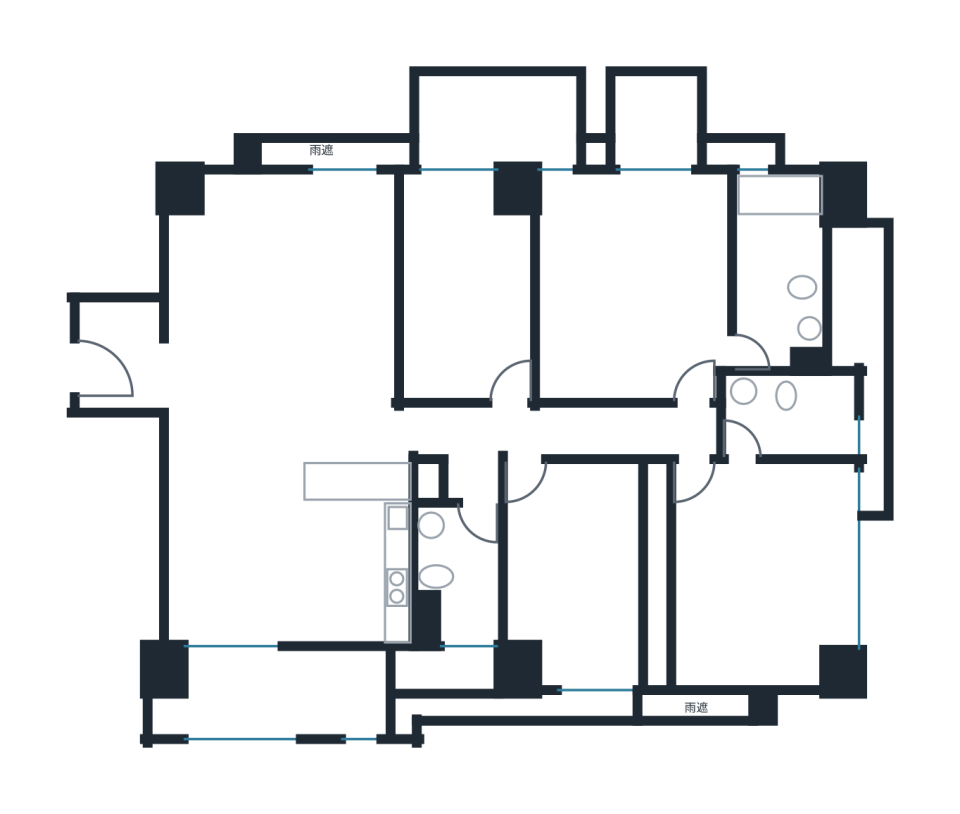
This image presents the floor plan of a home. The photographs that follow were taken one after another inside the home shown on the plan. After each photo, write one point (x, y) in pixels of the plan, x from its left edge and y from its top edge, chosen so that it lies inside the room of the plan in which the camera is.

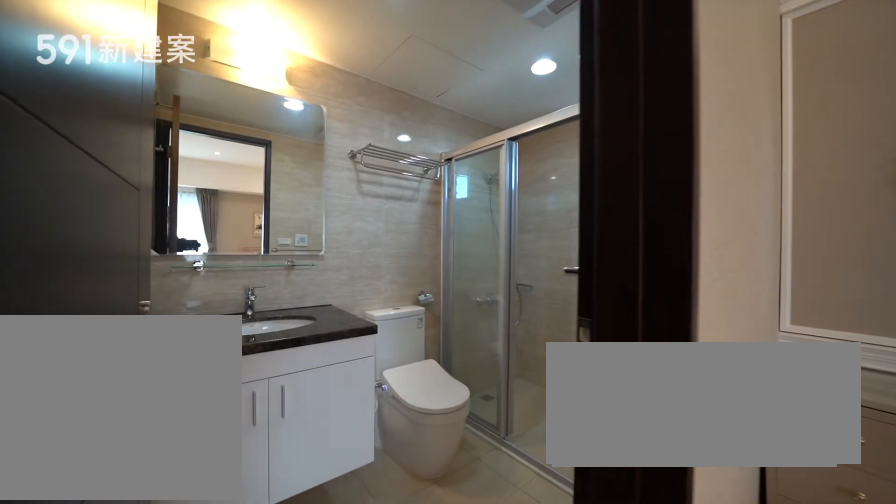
(797, 414)
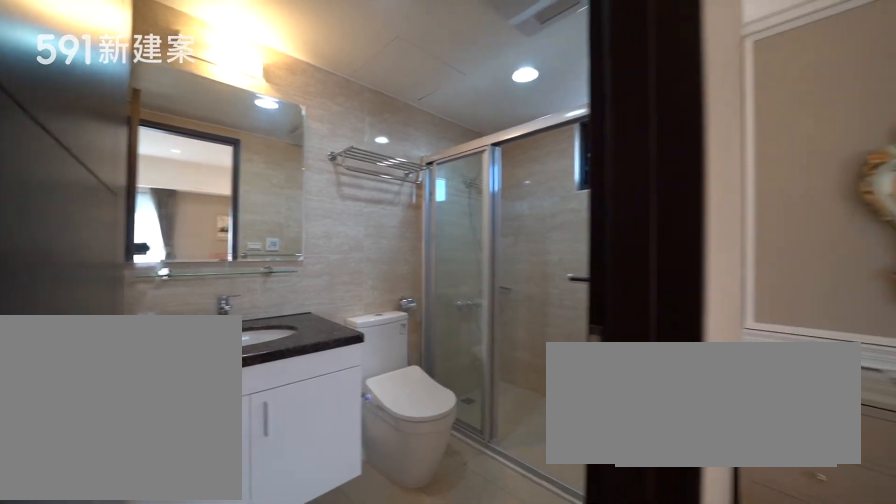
(797, 414)
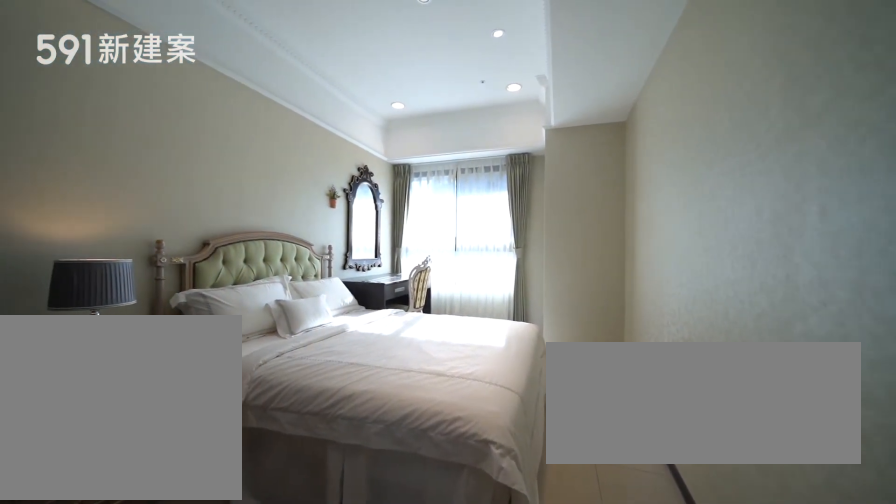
(575, 583)
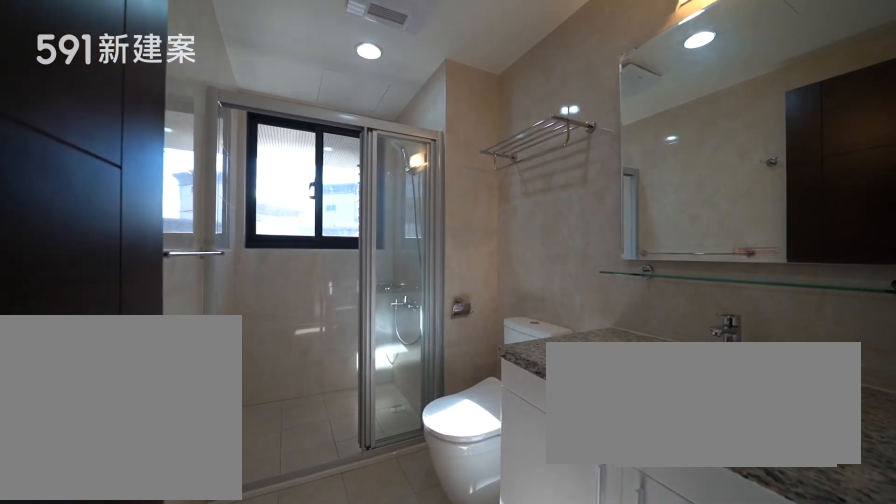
(455, 584)
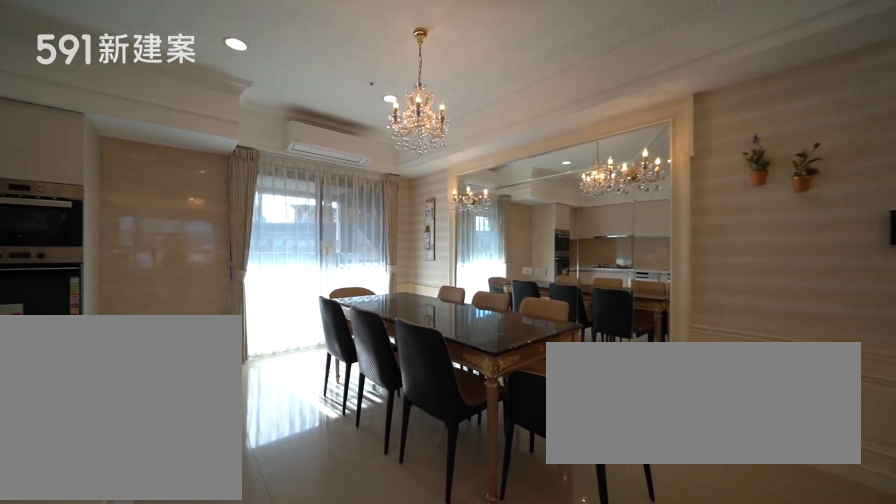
(231, 557)
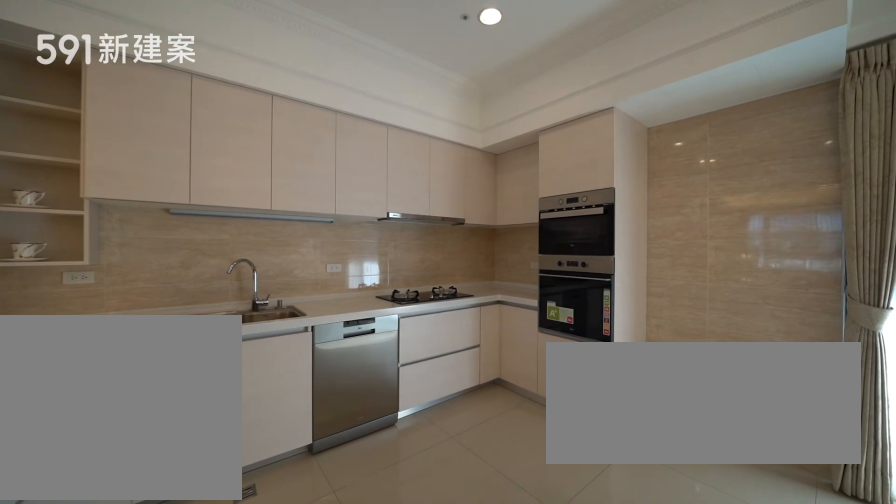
(349, 559)
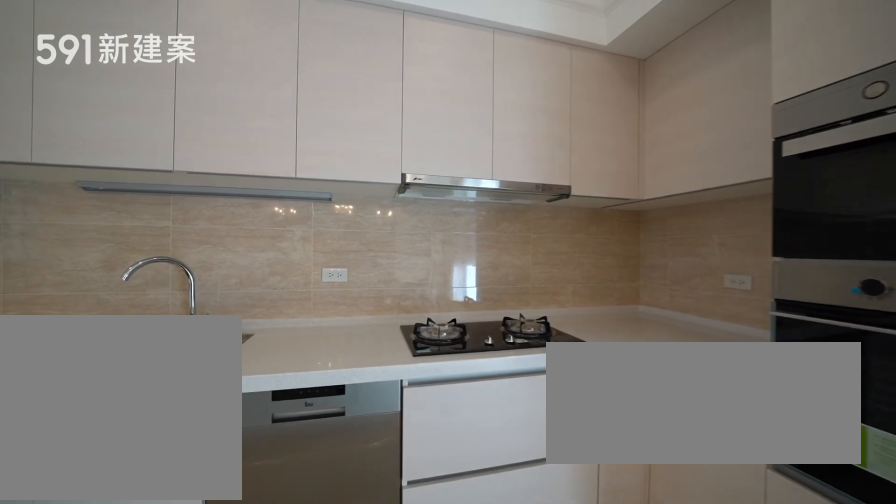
(349, 559)
